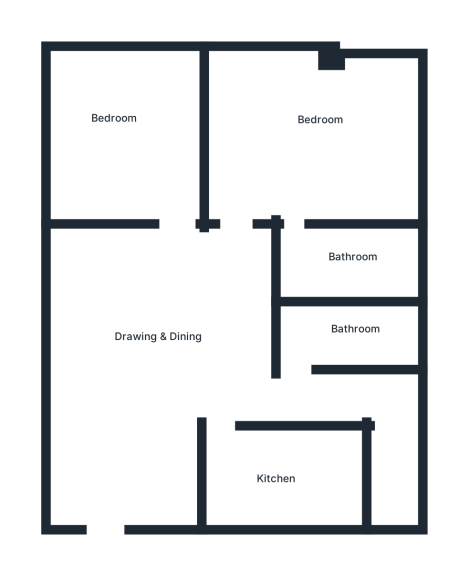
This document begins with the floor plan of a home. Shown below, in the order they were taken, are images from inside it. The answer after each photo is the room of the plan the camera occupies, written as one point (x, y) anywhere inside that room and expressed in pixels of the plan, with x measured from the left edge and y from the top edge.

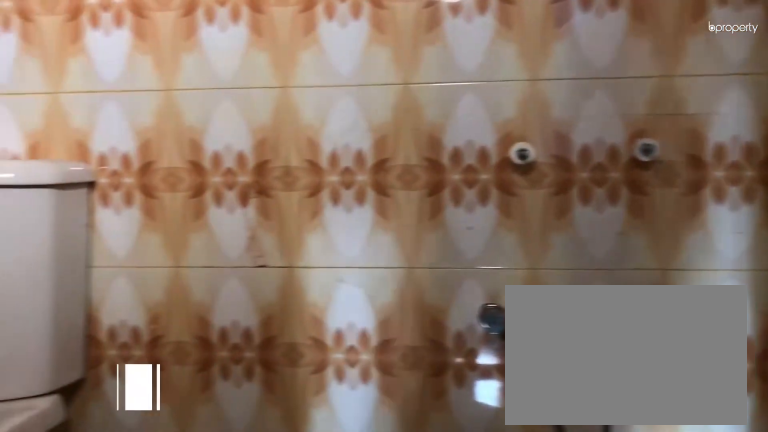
(349, 258)
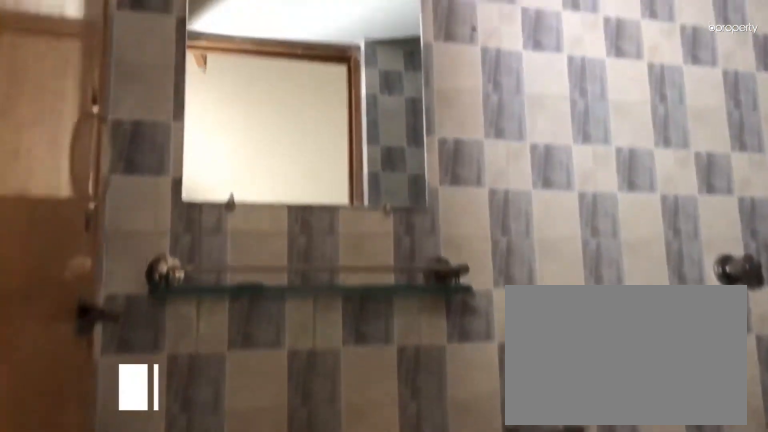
(328, 338)
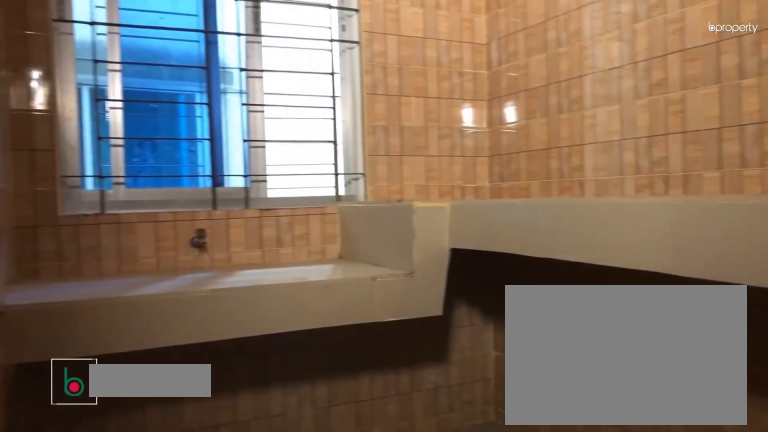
(285, 475)
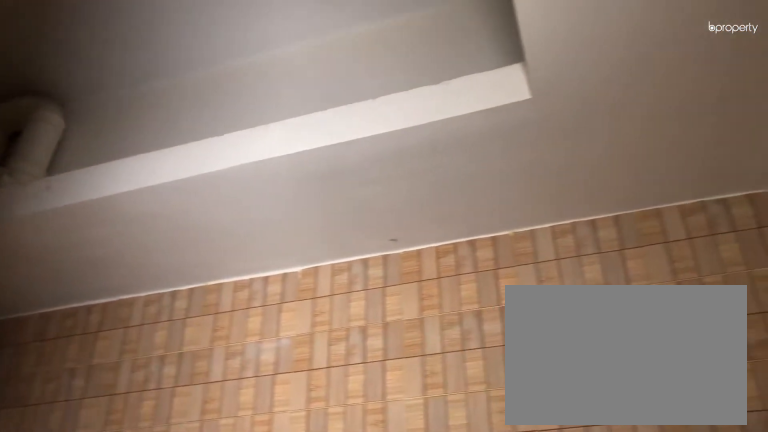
(285, 475)
